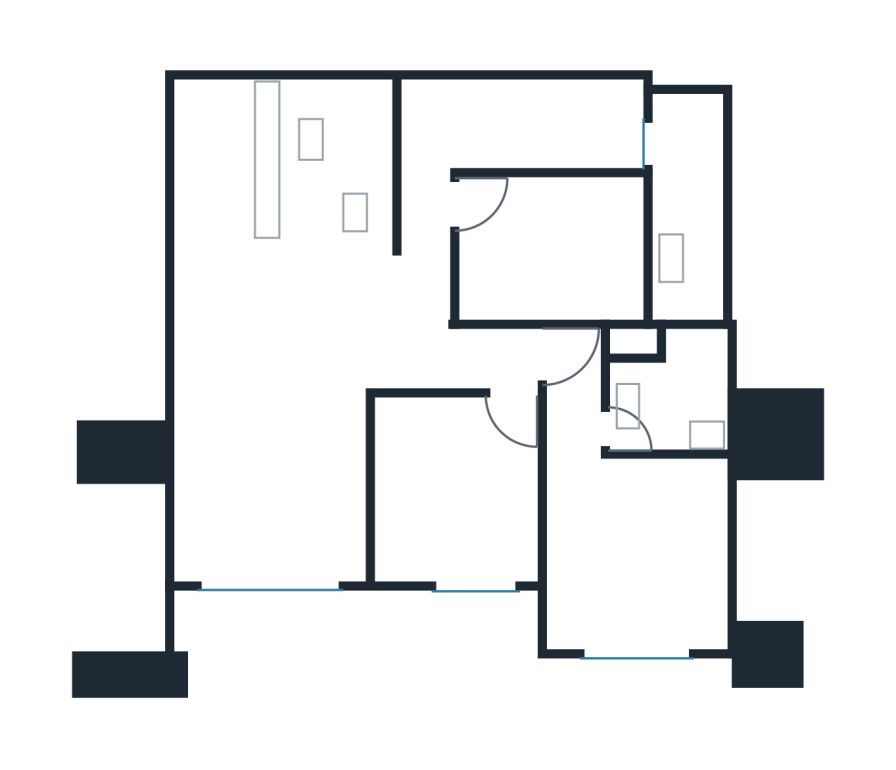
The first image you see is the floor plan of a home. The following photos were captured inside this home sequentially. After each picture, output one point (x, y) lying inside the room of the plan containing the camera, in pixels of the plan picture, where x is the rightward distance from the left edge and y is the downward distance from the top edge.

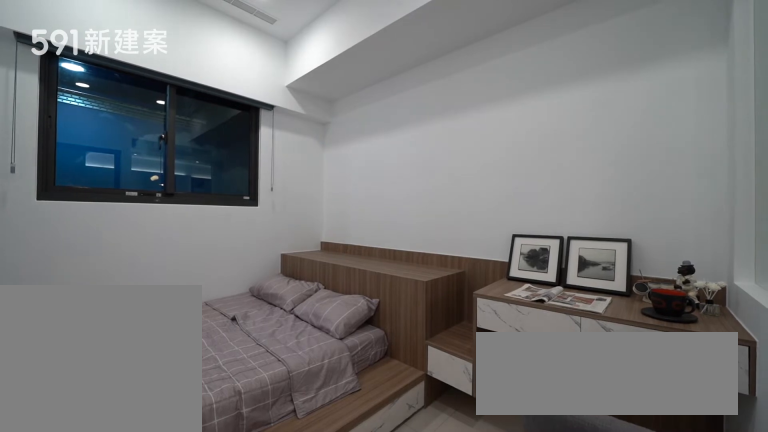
(560, 249)
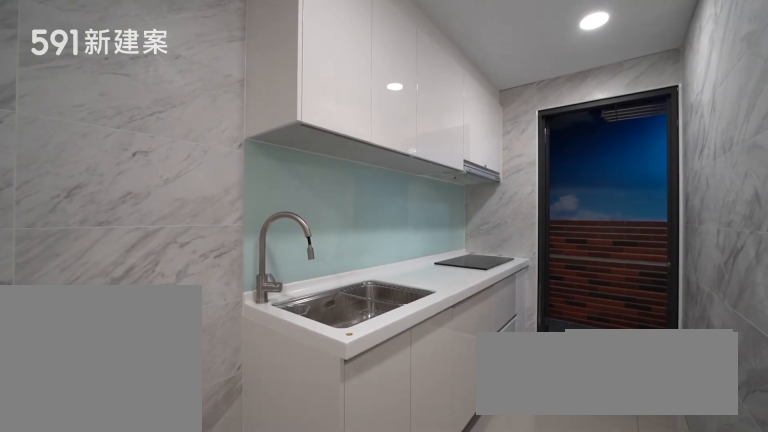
(530, 122)
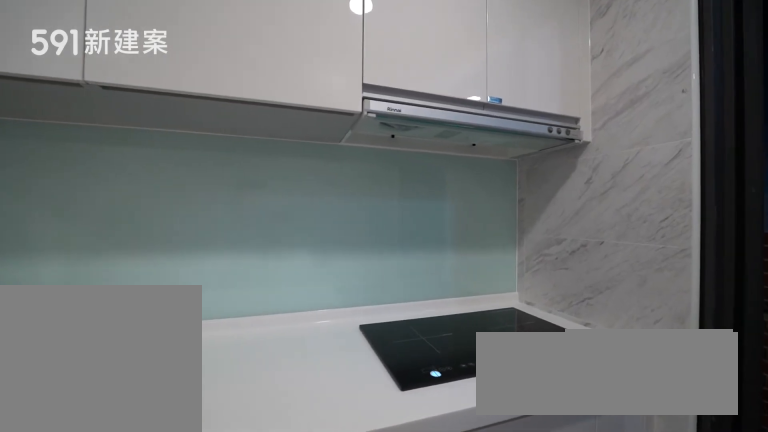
(530, 122)
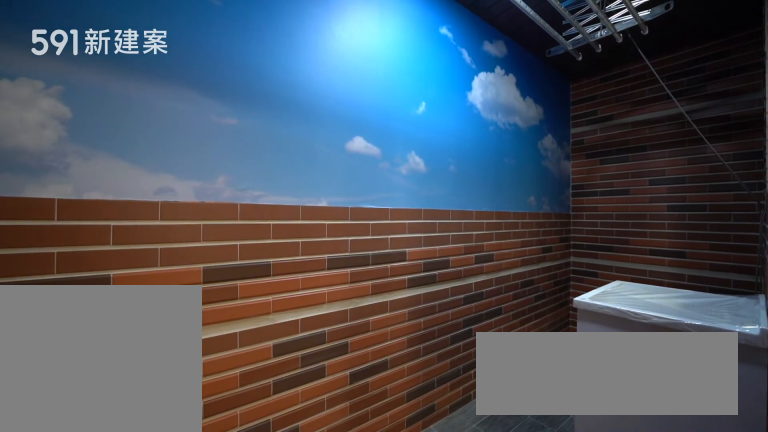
(688, 209)
